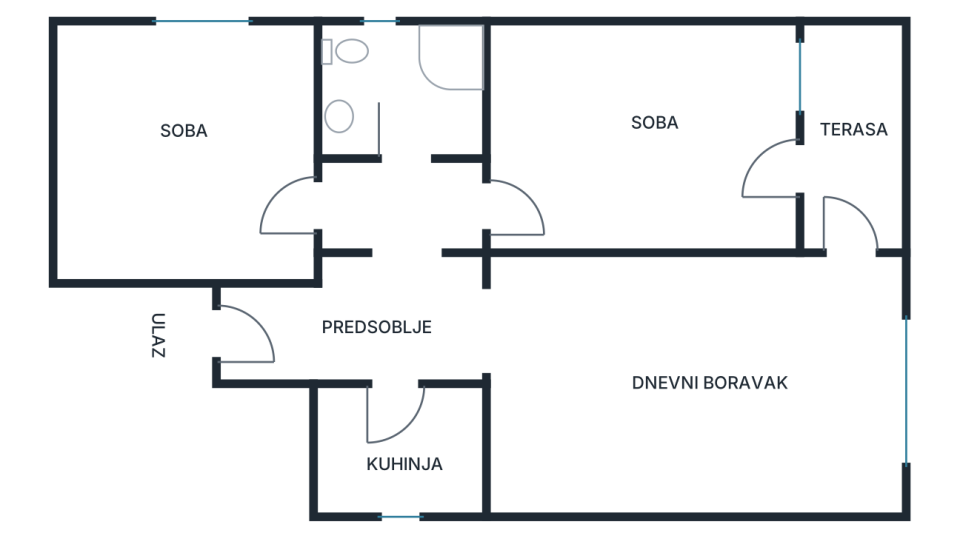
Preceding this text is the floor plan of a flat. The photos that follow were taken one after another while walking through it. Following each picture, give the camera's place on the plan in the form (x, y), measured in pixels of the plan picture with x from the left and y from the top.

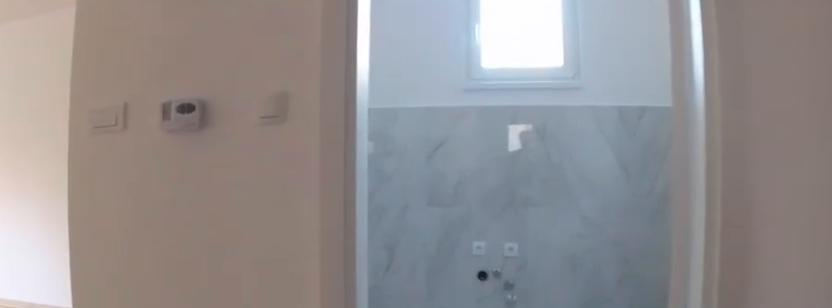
(395, 302)
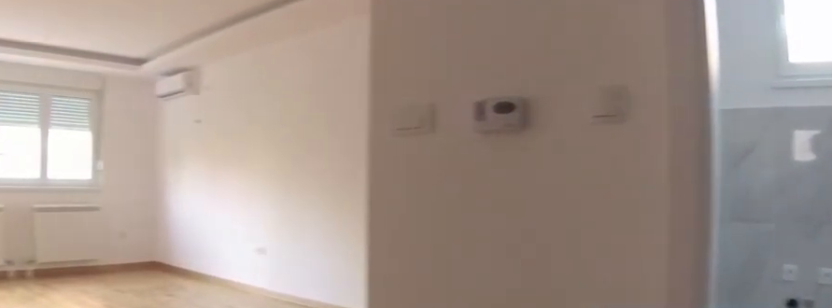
(393, 322)
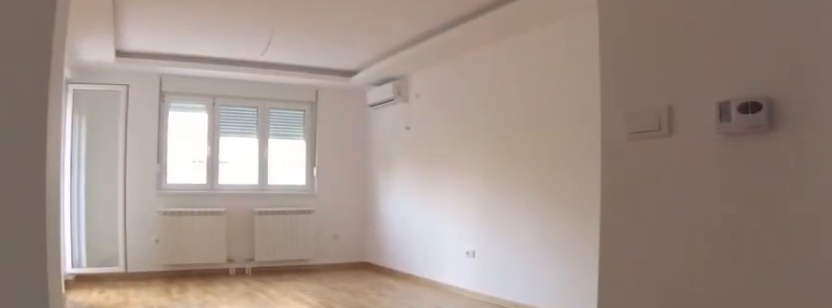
(393, 322)
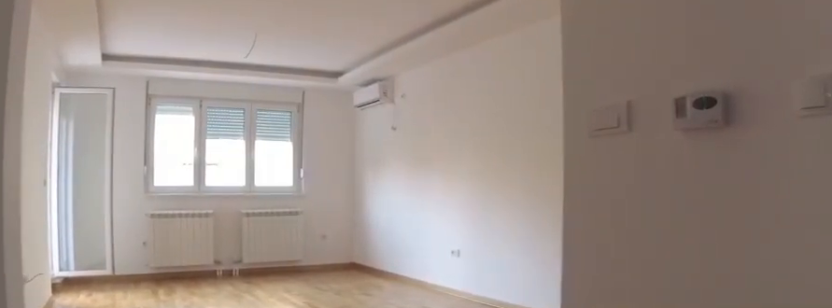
(393, 322)
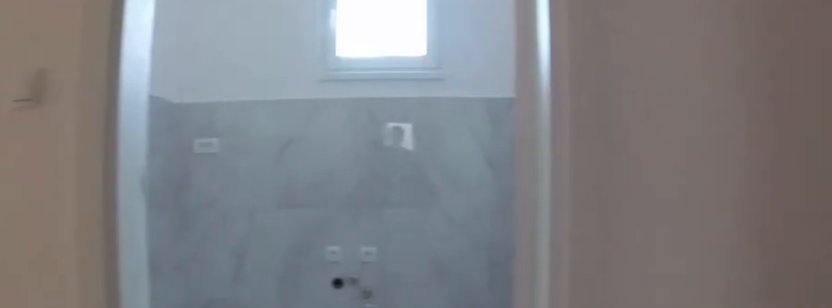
(393, 325)
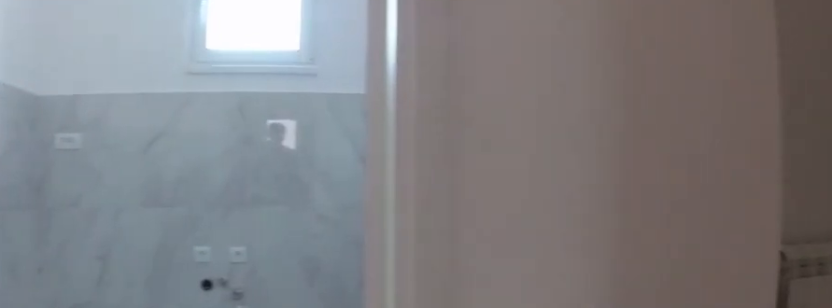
(392, 325)
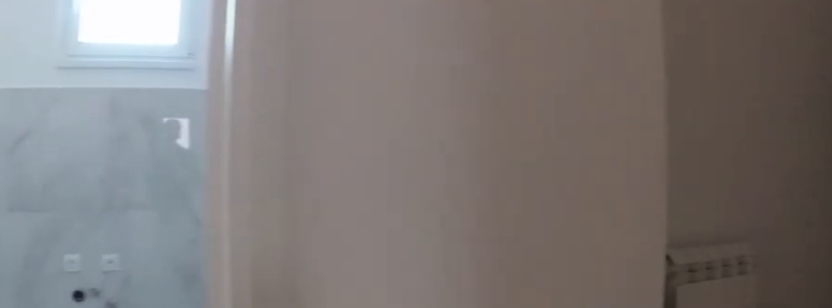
(391, 325)
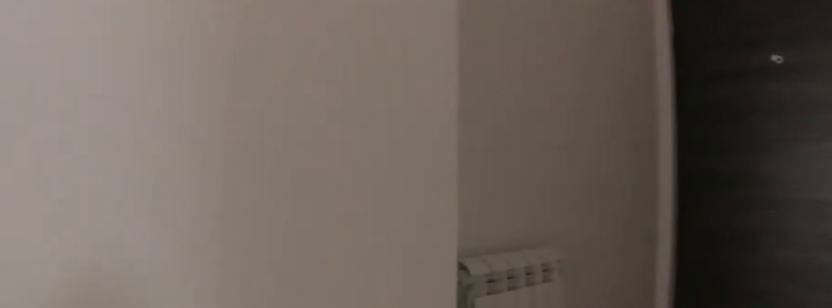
(389, 326)
